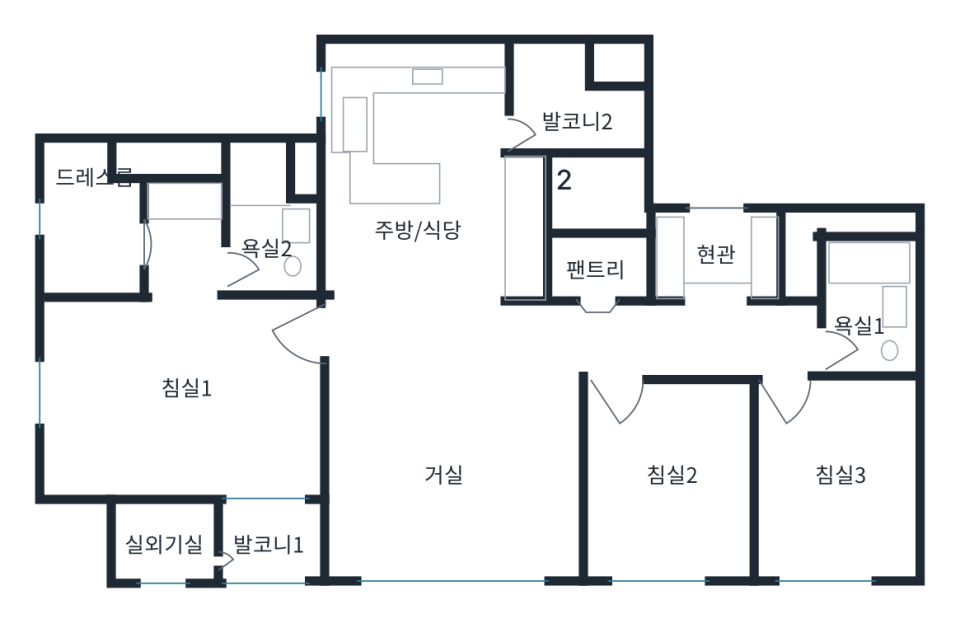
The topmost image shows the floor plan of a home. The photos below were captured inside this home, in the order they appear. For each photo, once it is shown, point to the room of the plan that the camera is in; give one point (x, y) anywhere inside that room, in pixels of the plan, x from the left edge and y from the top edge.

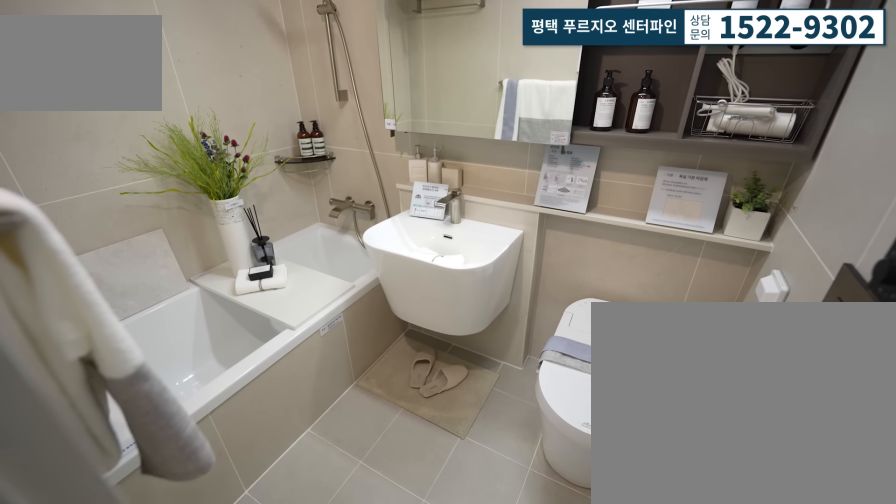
(888, 347)
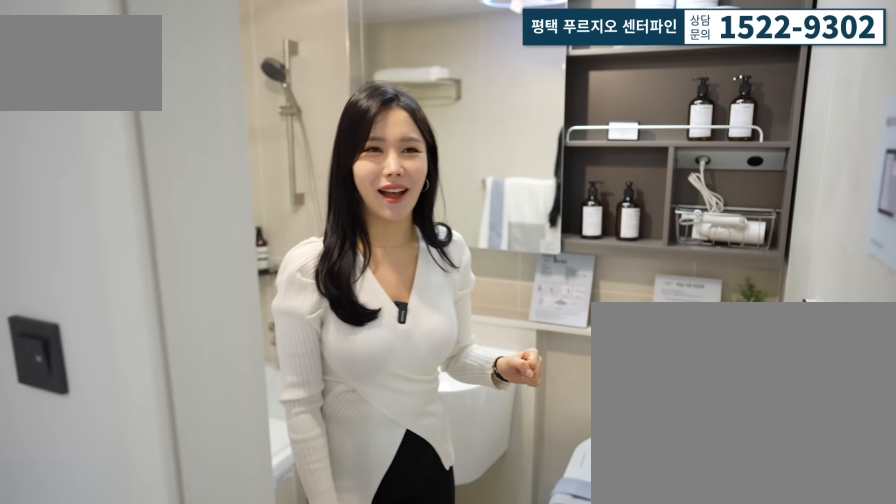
(857, 319)
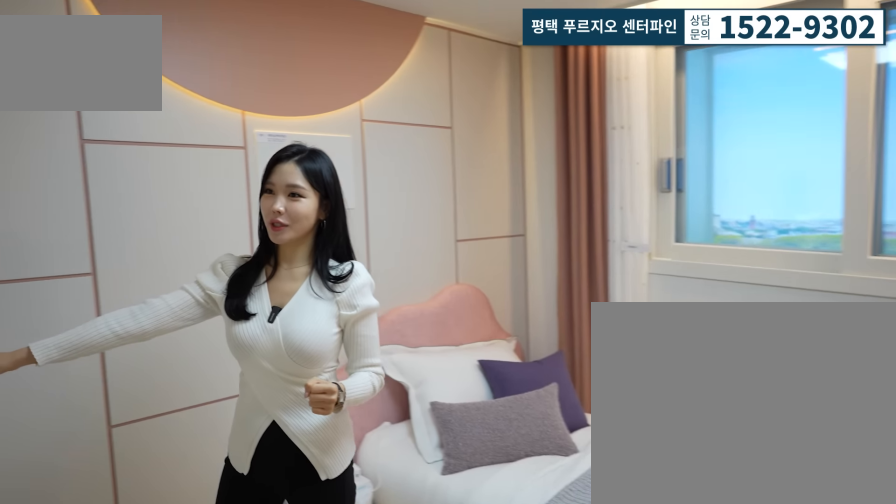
(846, 472)
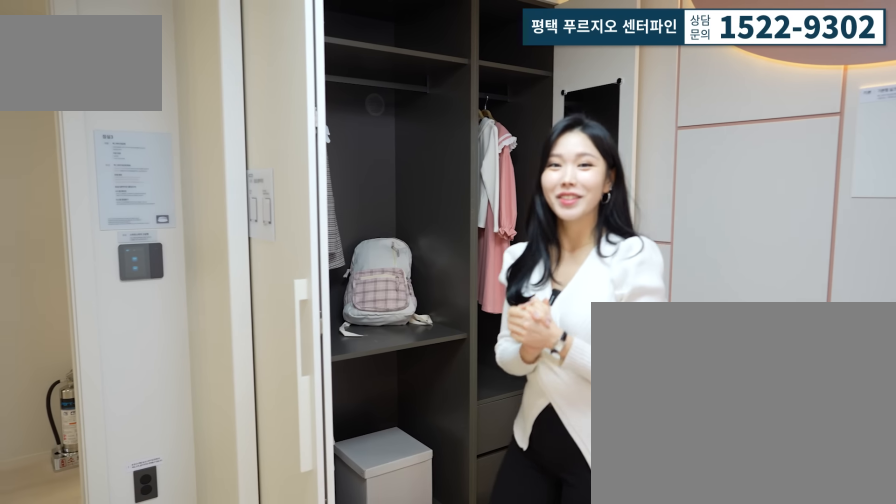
(846, 472)
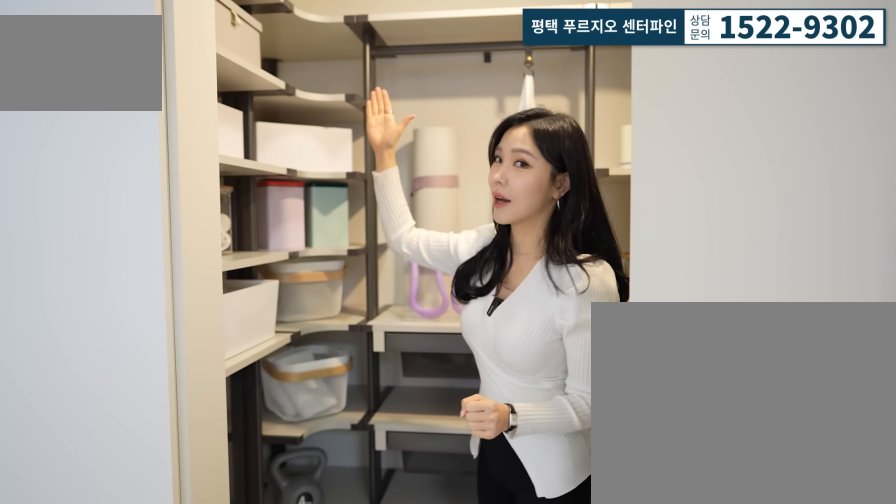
(600, 302)
